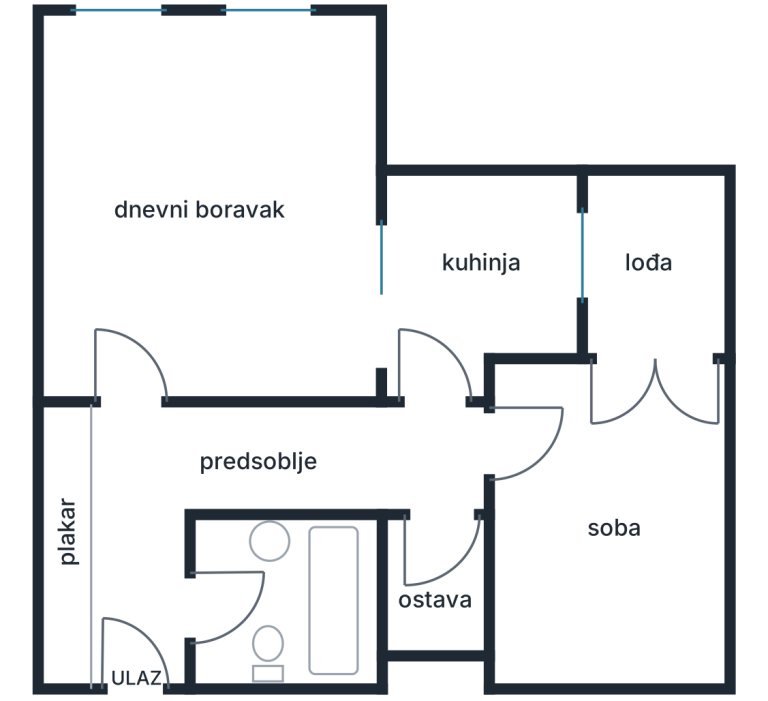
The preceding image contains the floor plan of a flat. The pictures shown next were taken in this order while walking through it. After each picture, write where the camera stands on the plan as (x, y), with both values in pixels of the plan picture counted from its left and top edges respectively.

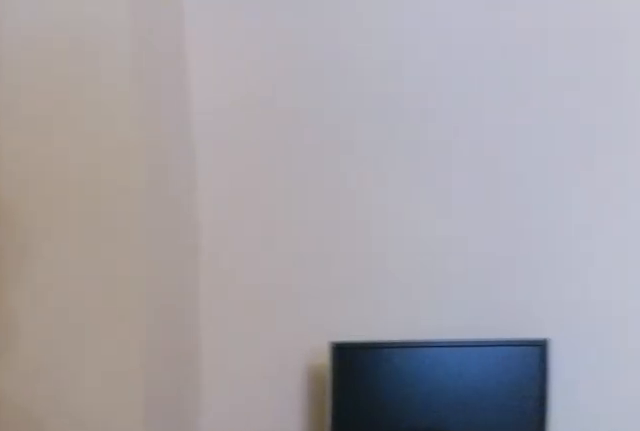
(327, 282)
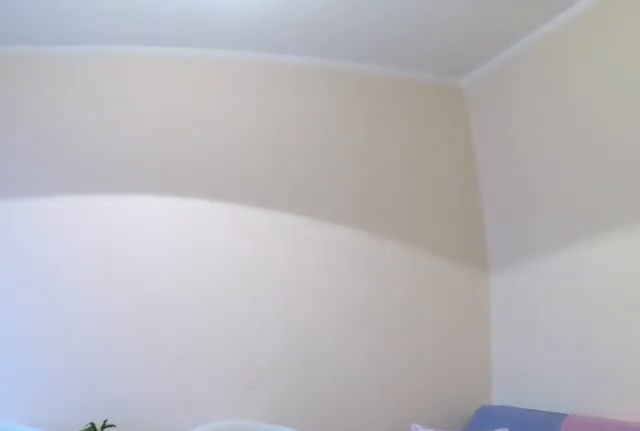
(457, 460)
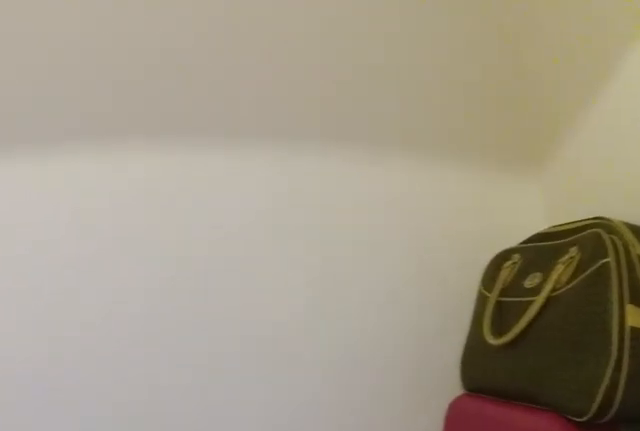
(527, 572)
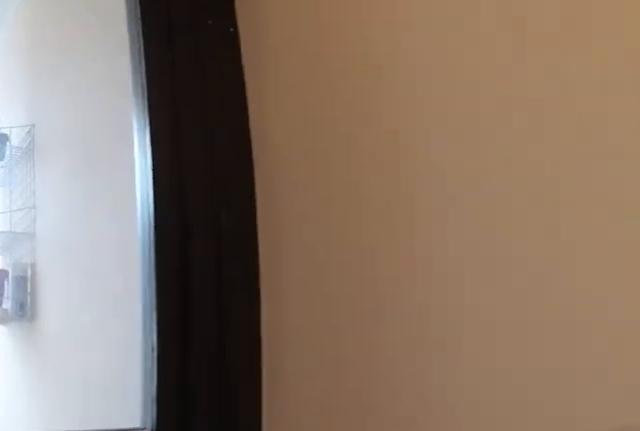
(686, 452)
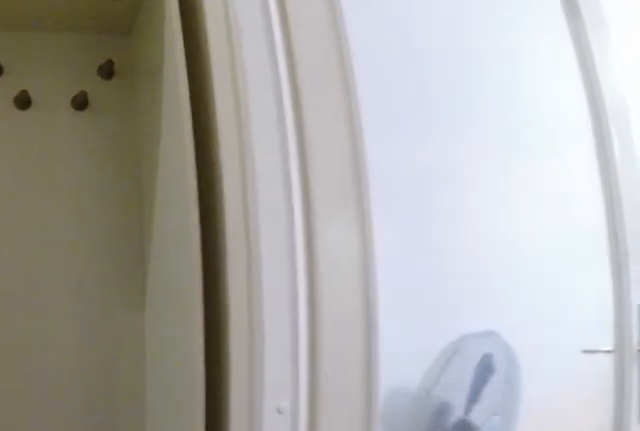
(184, 465)
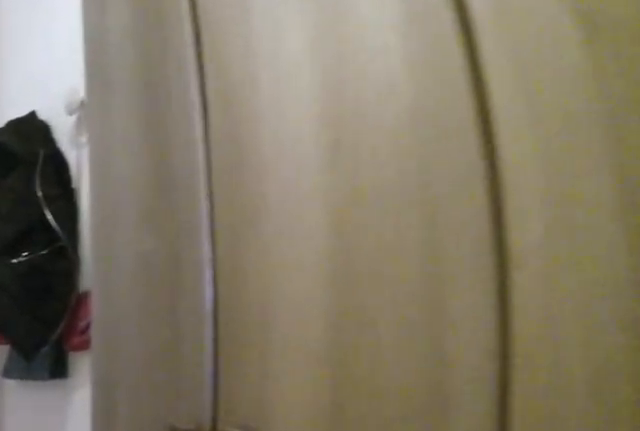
(126, 531)
